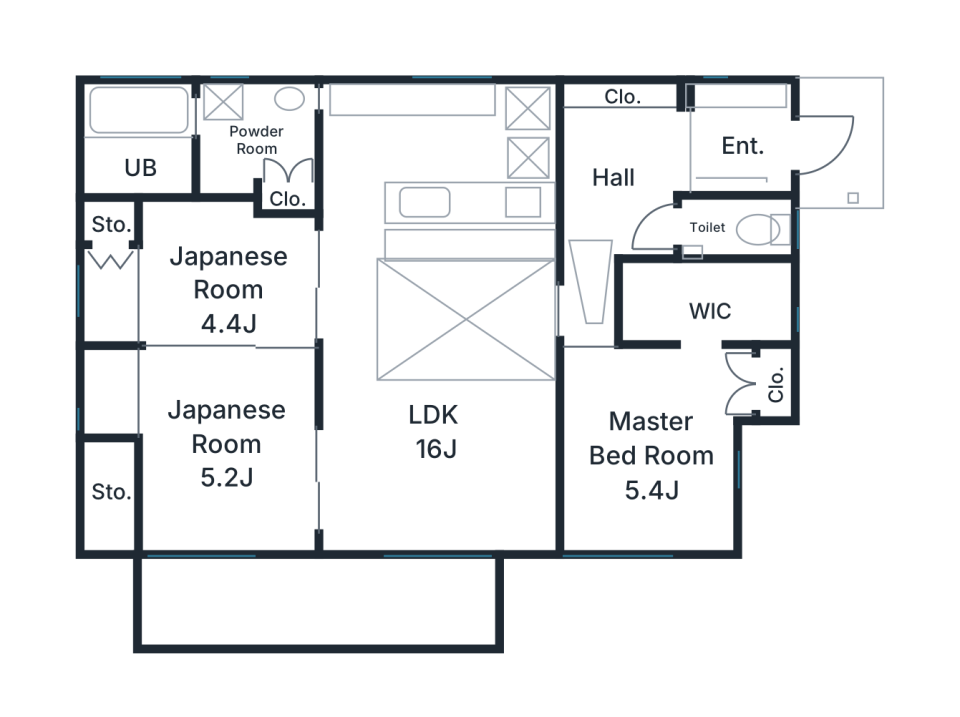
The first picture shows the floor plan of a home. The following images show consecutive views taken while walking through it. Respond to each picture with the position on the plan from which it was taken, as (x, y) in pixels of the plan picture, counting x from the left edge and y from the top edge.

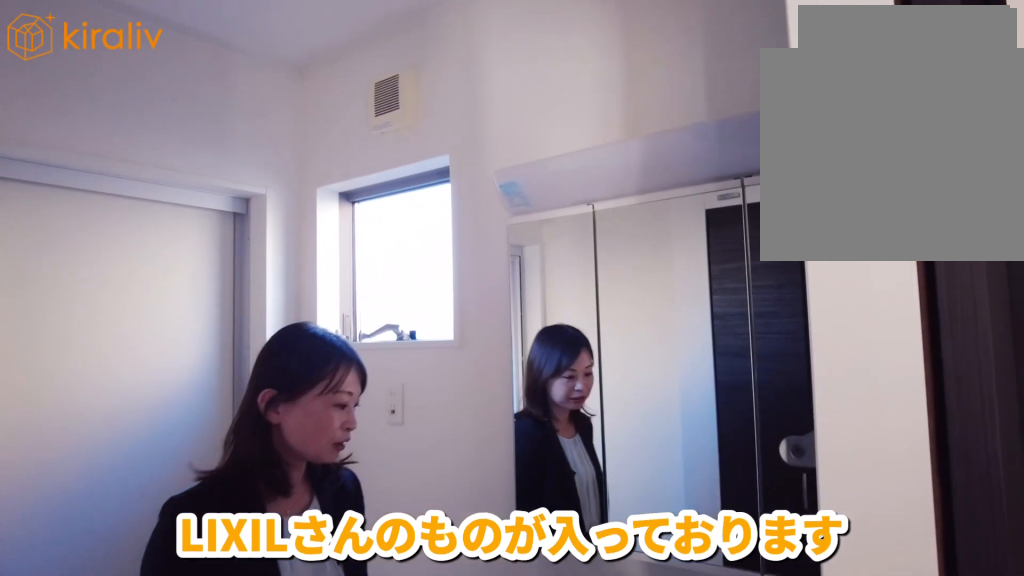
(259, 162)
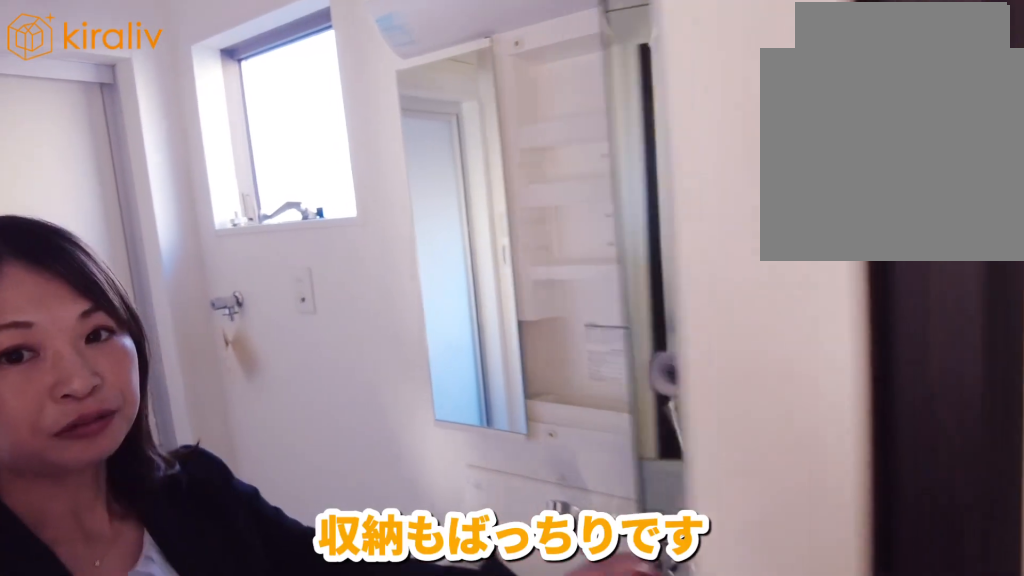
(236, 166)
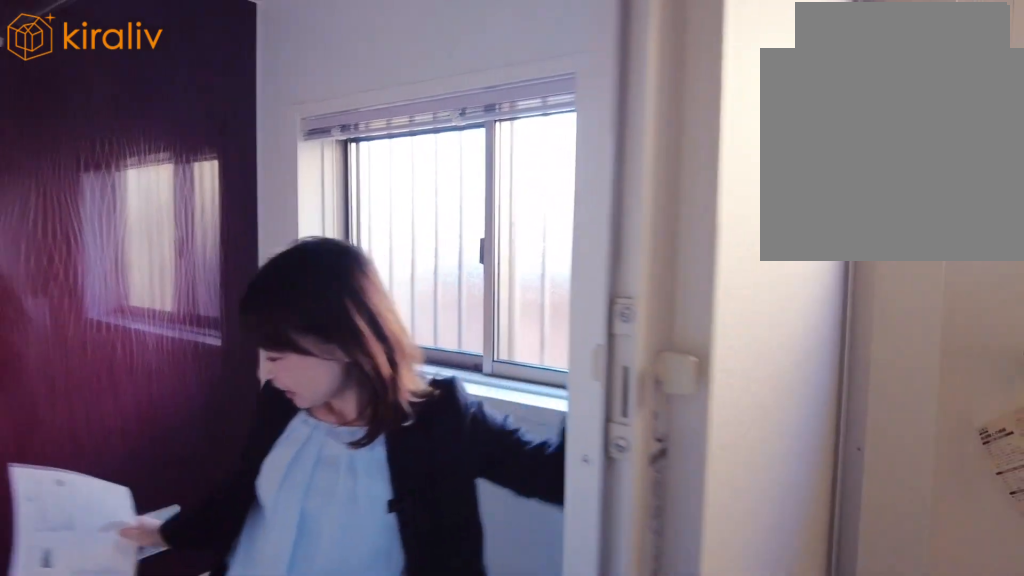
(146, 168)
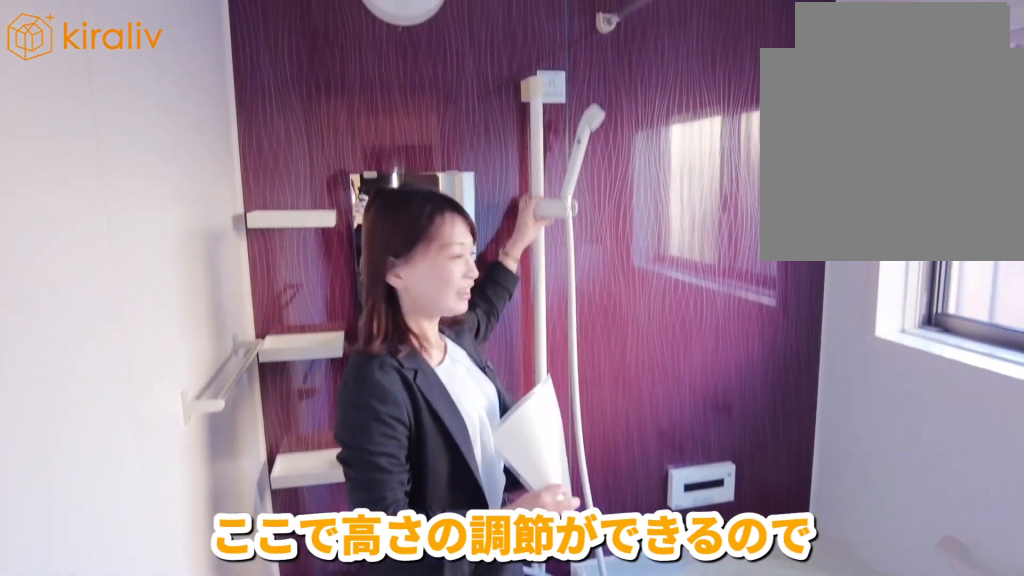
(148, 170)
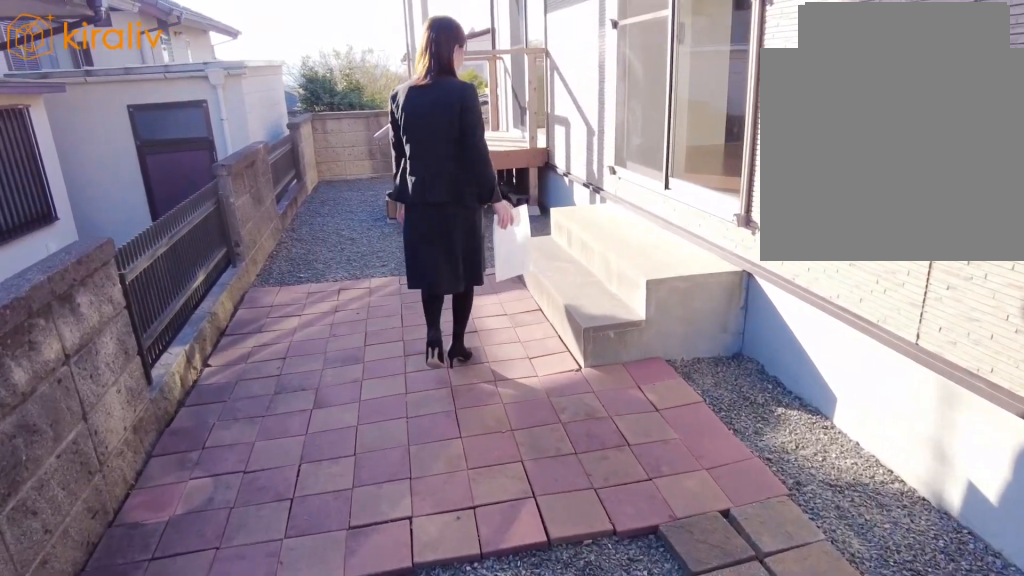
(554, 561)
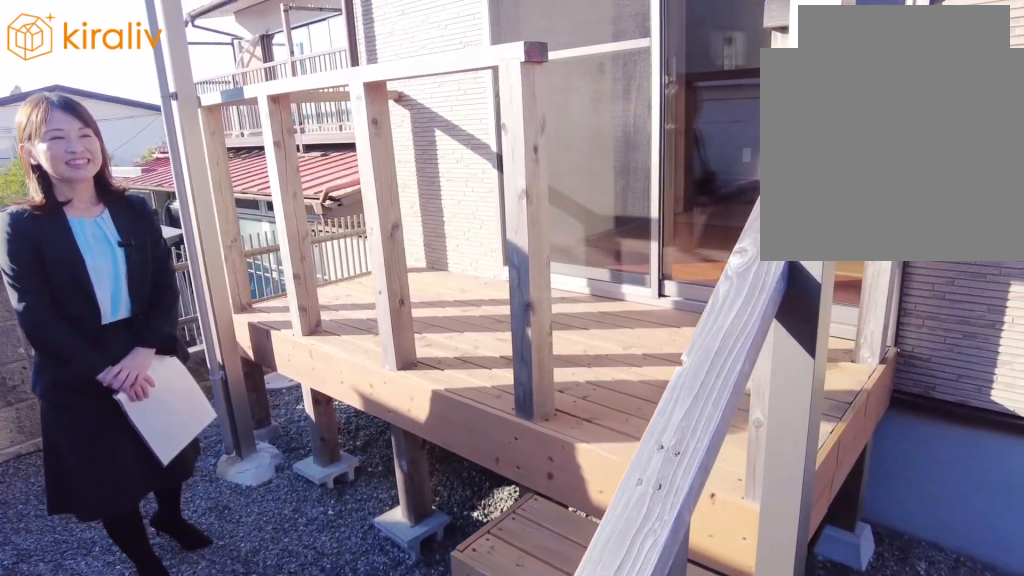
(197, 640)
